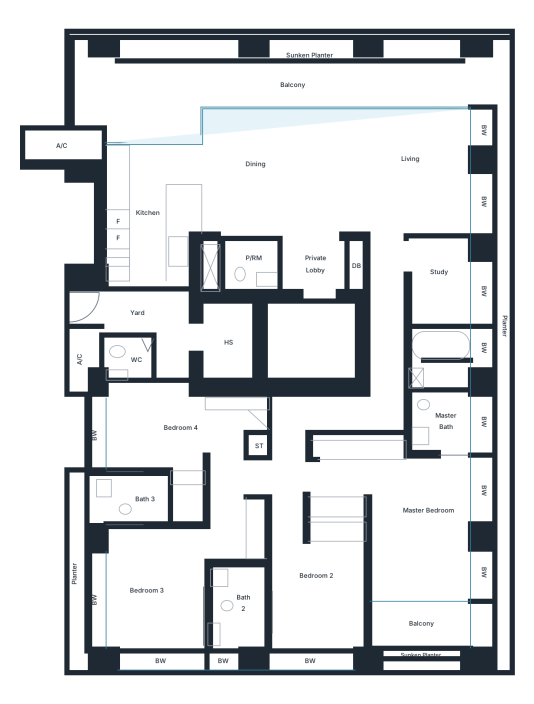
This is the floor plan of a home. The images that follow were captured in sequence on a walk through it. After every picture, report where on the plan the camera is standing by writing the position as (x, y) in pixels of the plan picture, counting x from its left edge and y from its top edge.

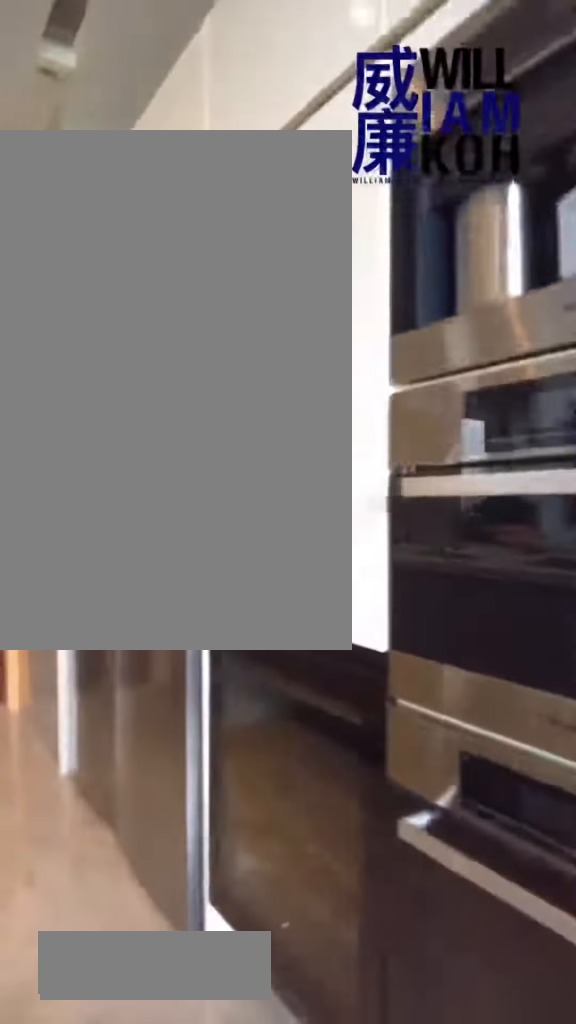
(167, 161)
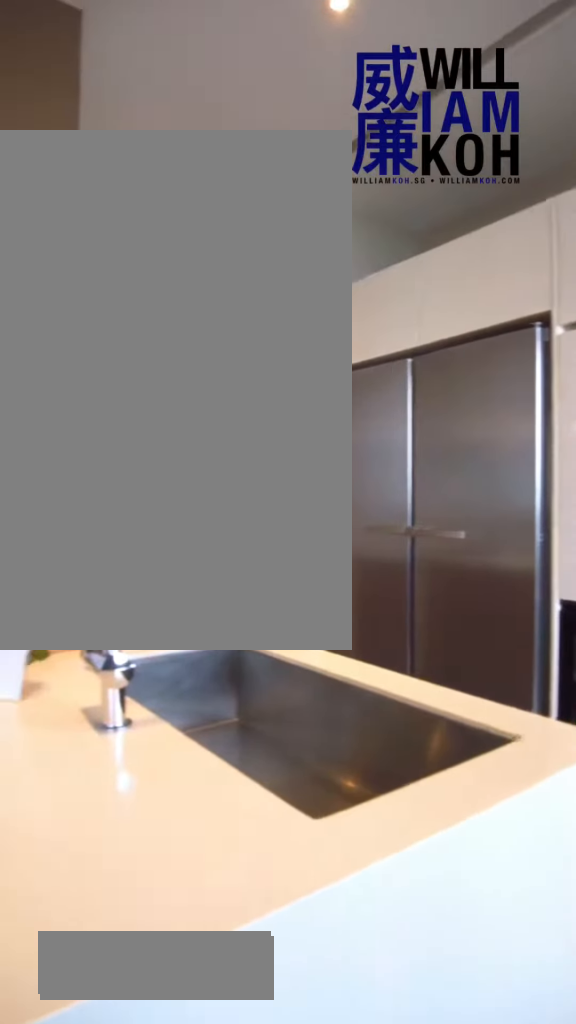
(187, 165)
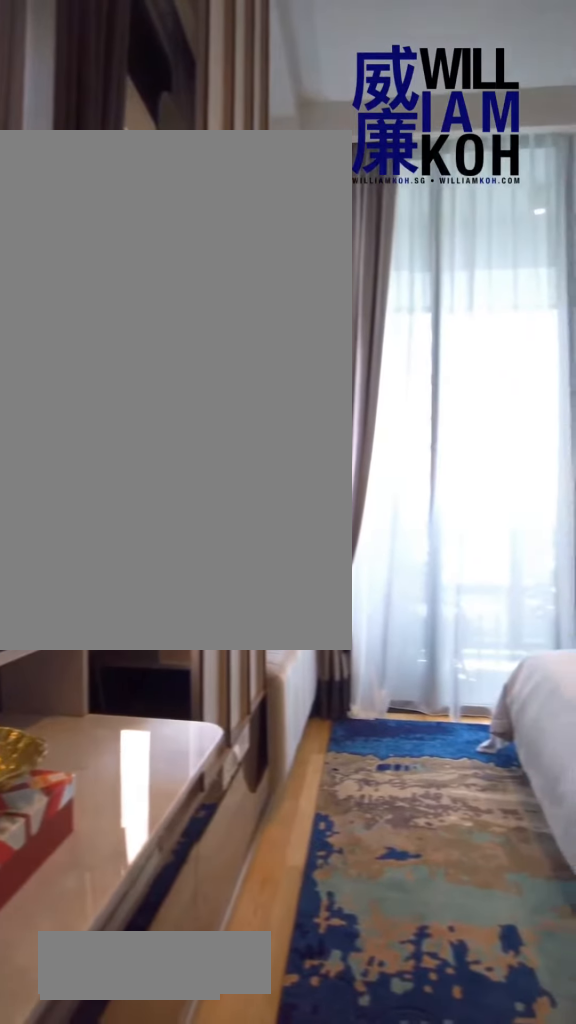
(458, 478)
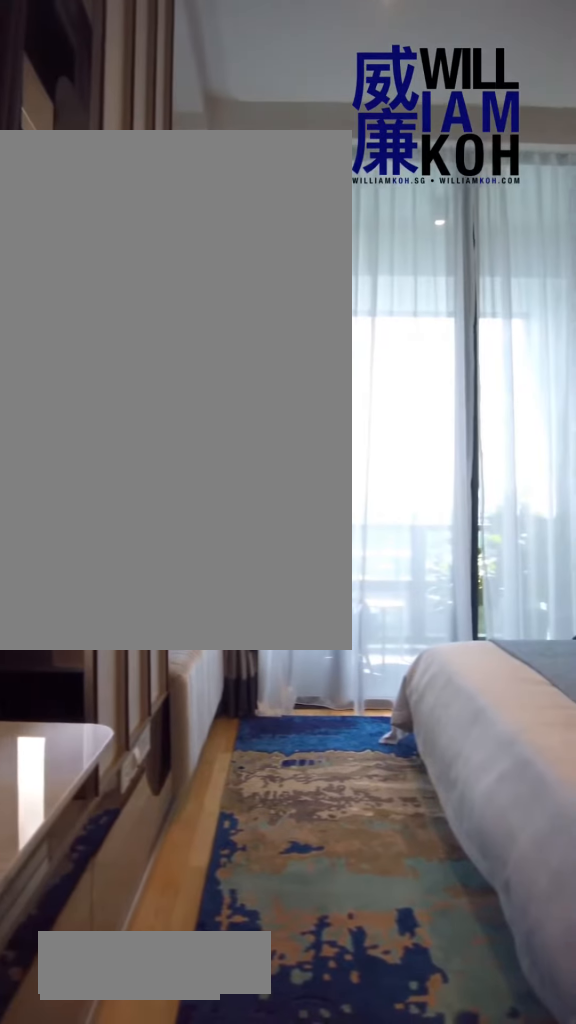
(458, 478)
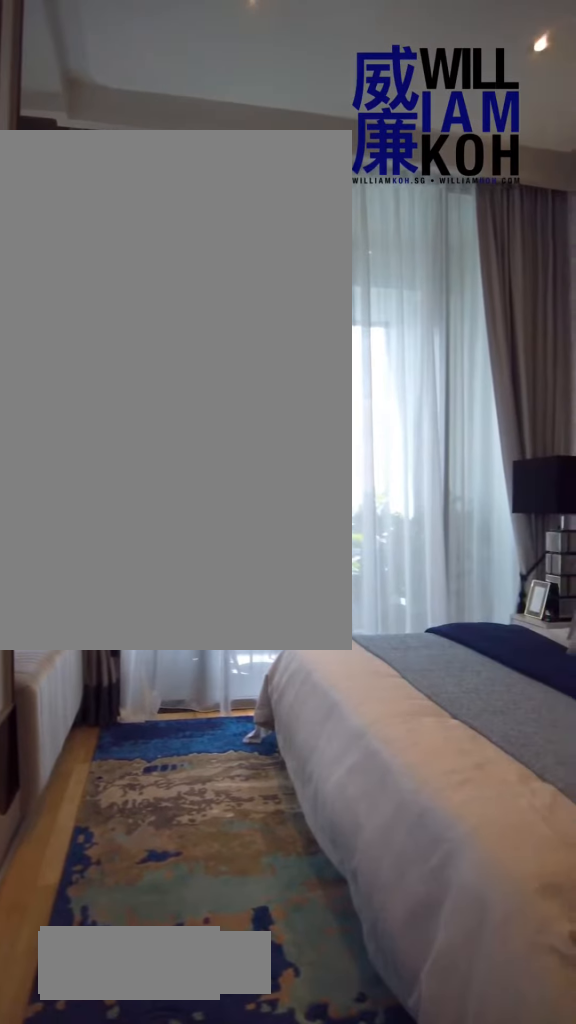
(458, 478)
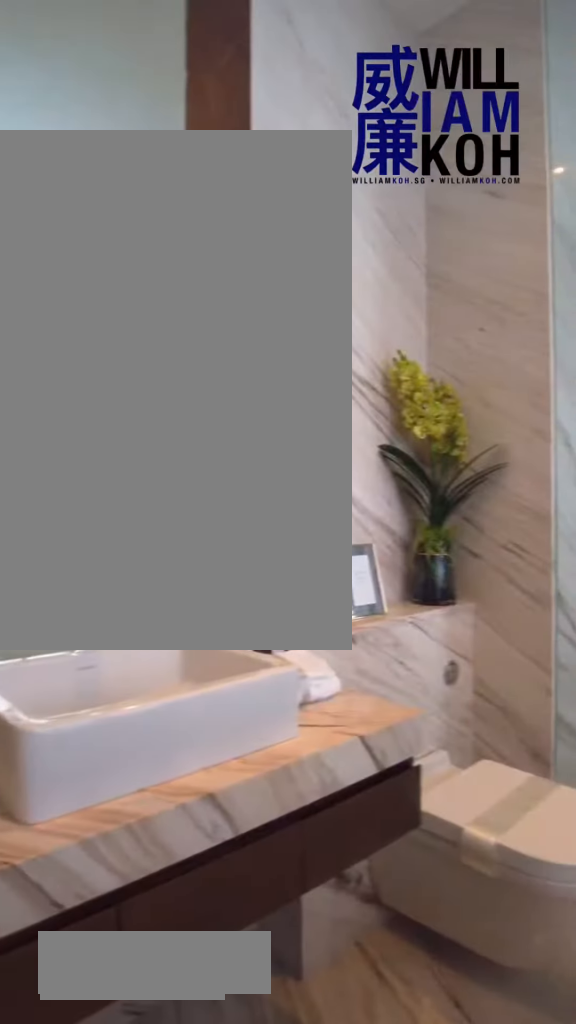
(450, 424)
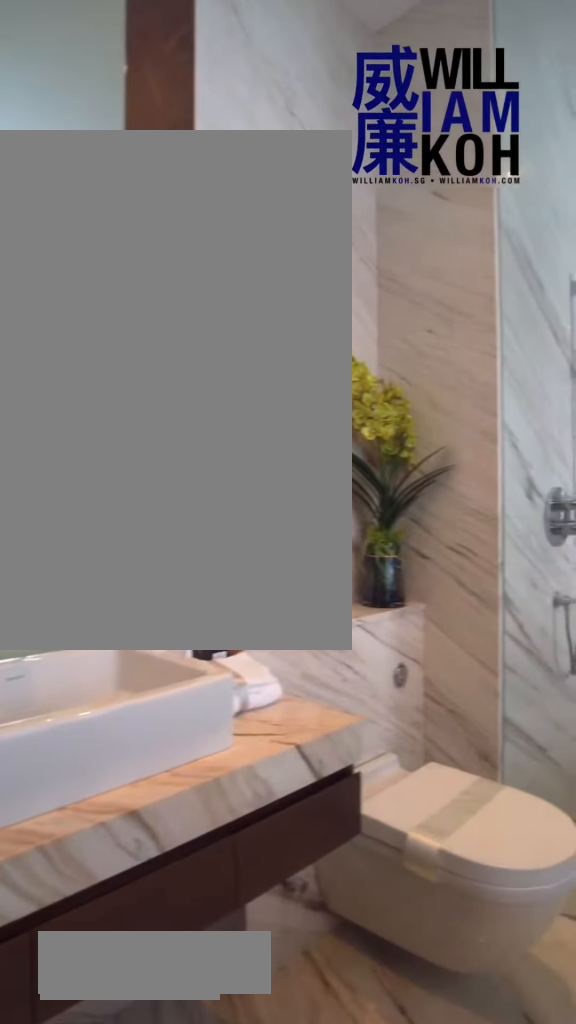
(450, 423)
